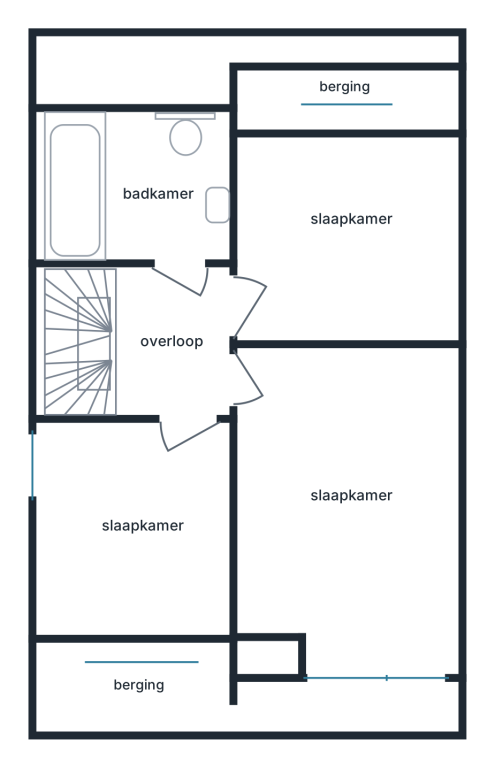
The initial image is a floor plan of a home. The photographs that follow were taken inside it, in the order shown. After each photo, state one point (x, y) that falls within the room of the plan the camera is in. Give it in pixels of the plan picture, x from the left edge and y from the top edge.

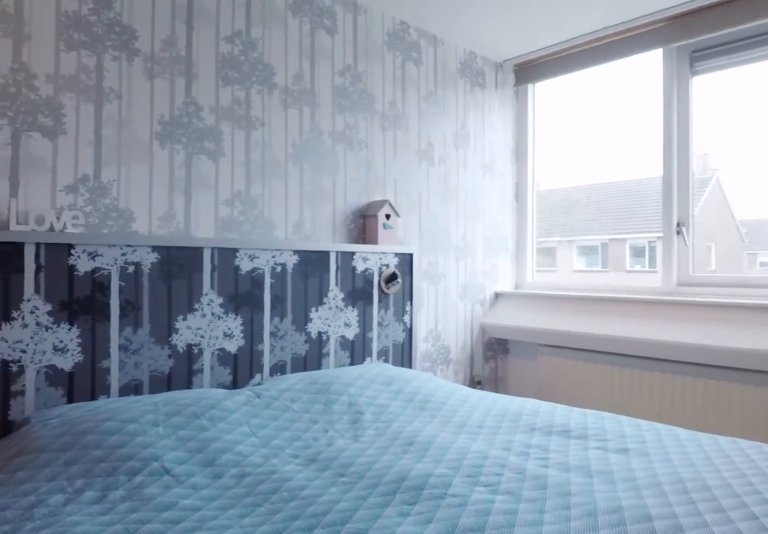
(346, 507)
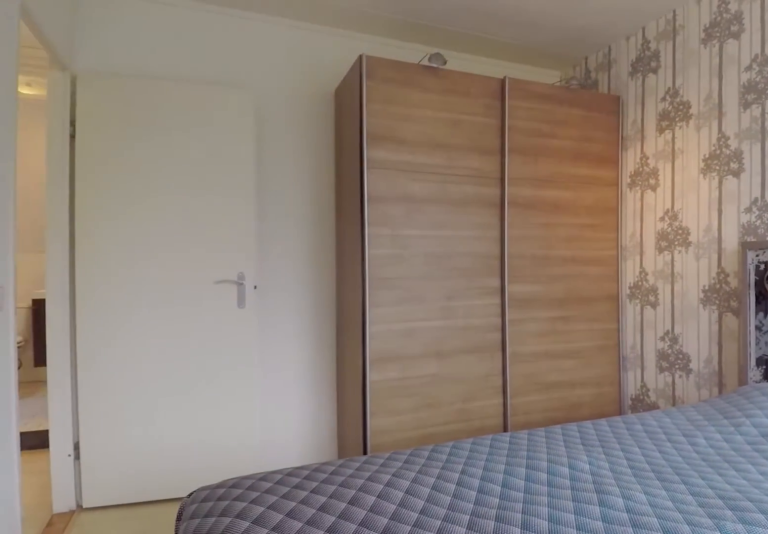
(346, 507)
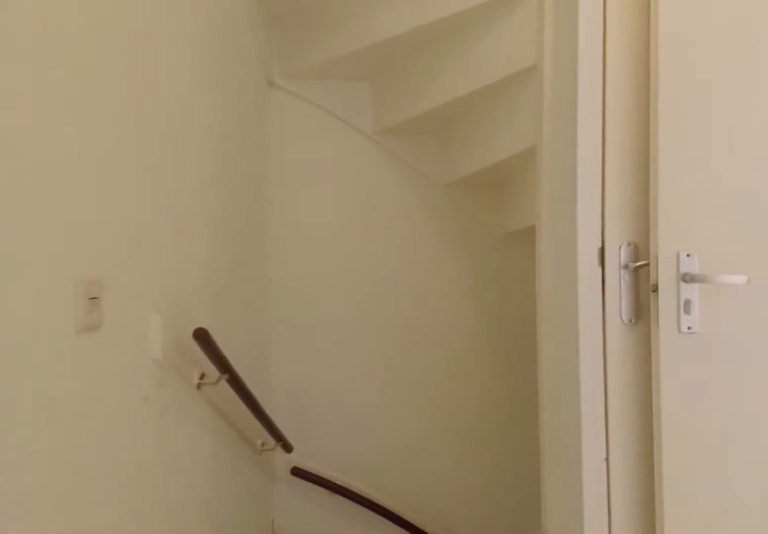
(172, 342)
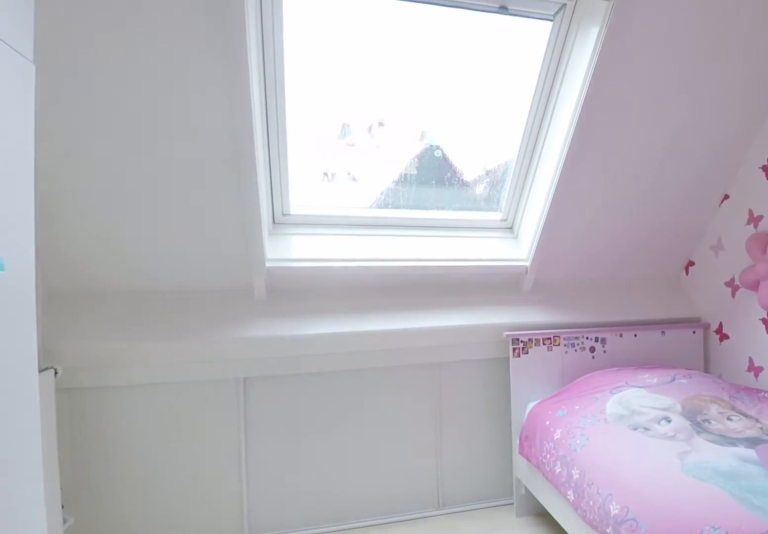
(344, 235)
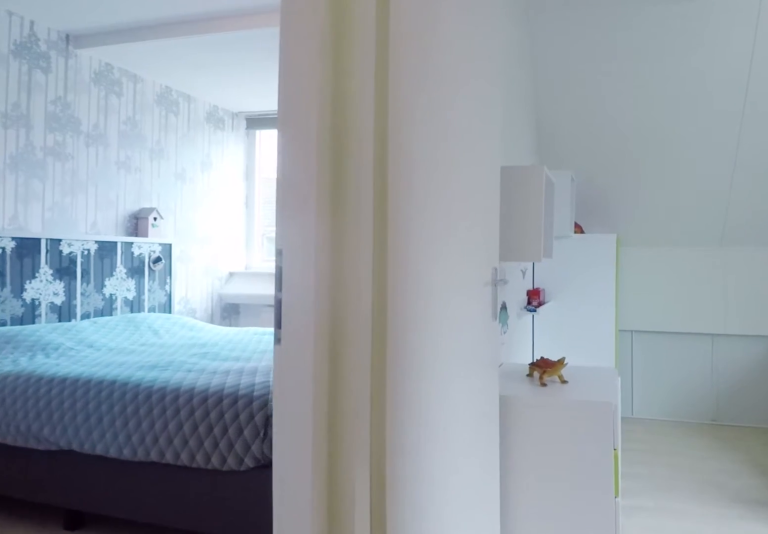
(172, 342)
